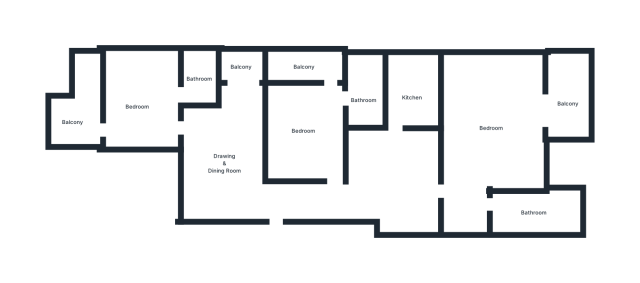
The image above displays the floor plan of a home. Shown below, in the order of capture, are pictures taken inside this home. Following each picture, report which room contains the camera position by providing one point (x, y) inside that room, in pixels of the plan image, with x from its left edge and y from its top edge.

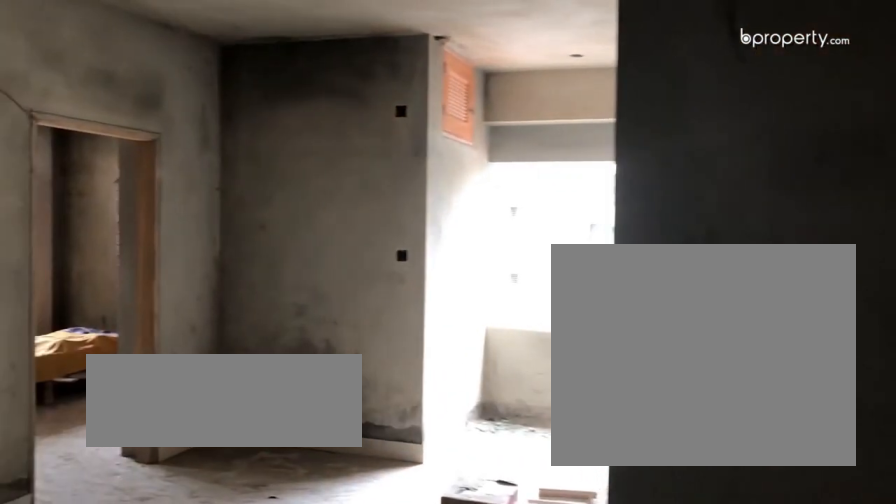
(237, 166)
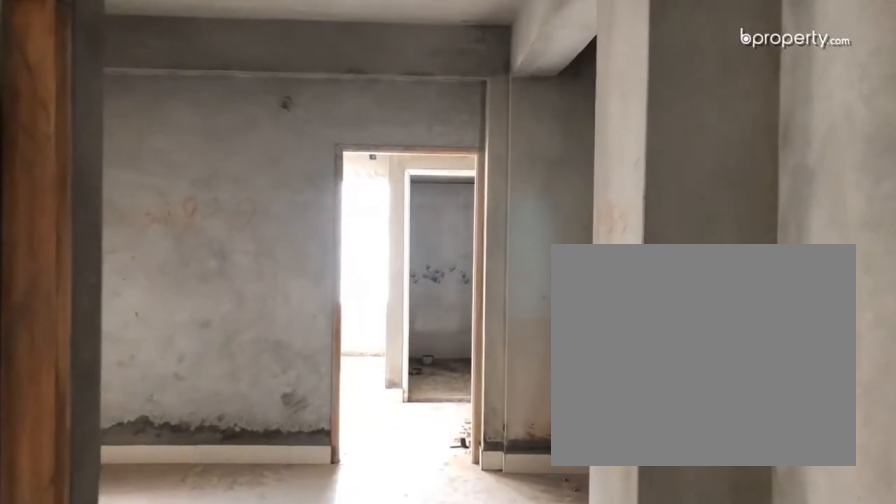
(346, 199)
